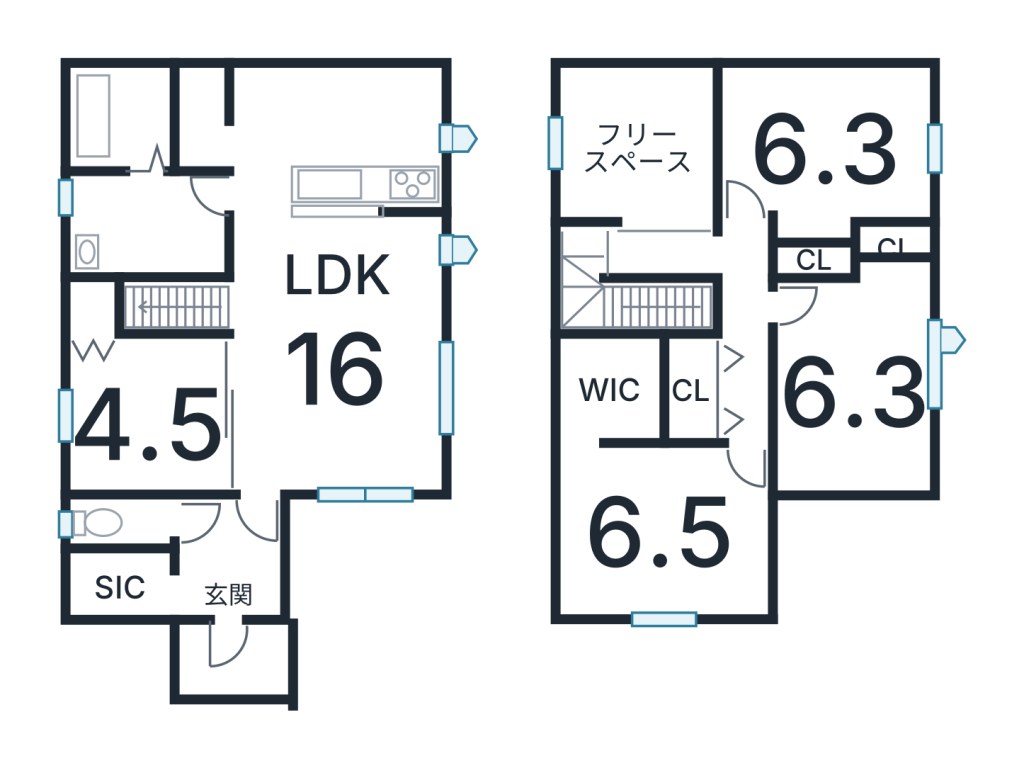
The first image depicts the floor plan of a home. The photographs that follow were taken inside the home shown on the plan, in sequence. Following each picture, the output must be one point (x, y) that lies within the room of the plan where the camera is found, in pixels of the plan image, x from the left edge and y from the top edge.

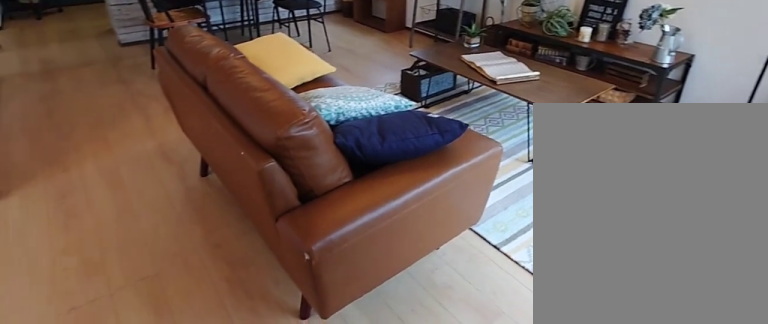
(337, 354)
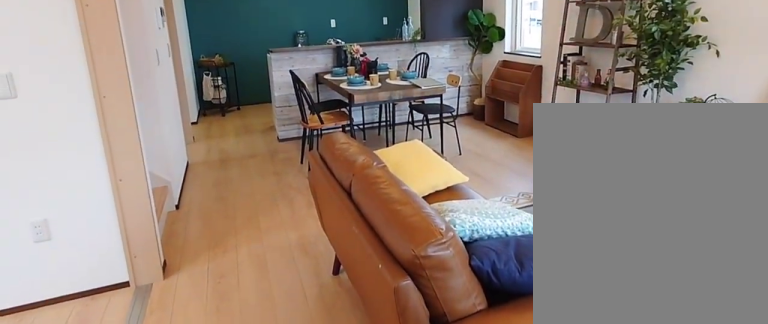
(337, 354)
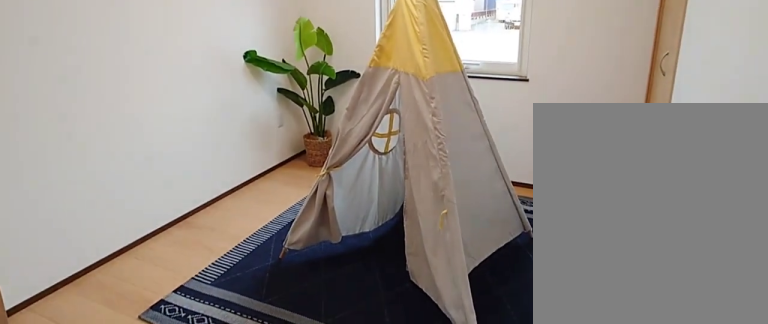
(136, 408)
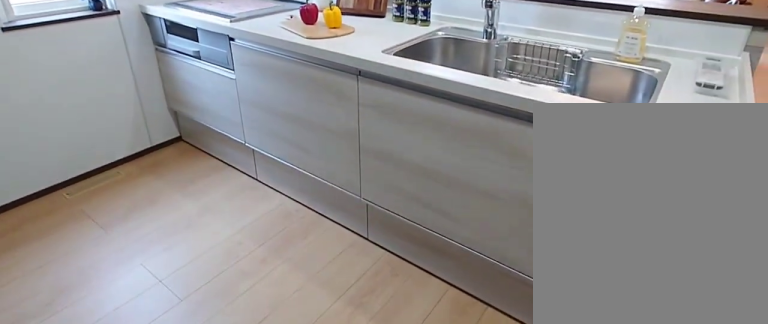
(343, 144)
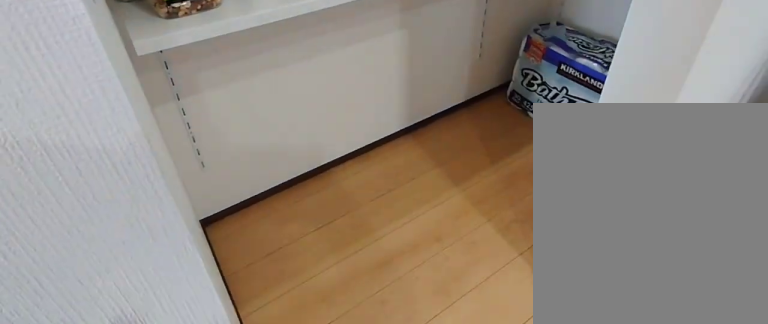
(207, 121)
